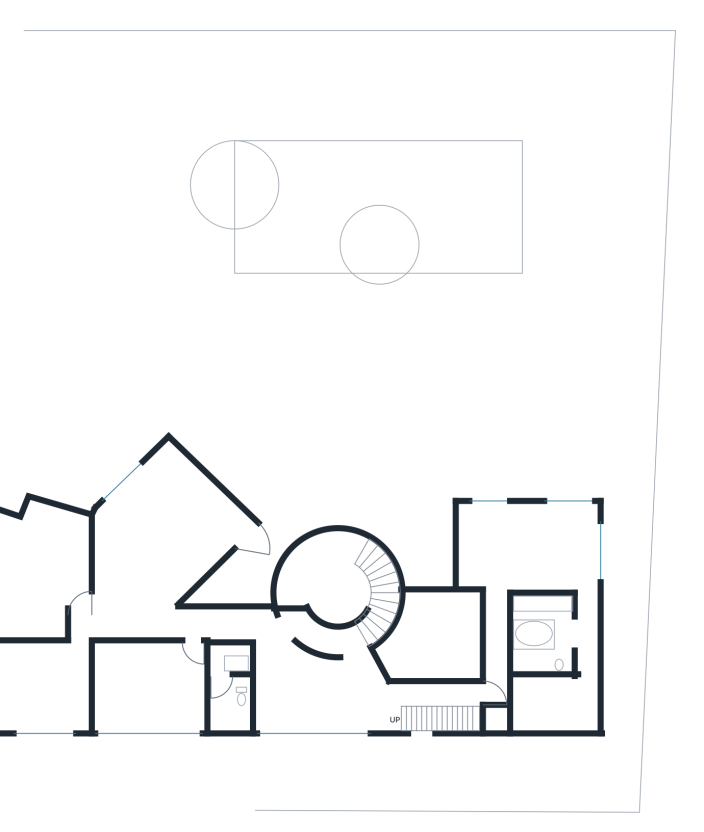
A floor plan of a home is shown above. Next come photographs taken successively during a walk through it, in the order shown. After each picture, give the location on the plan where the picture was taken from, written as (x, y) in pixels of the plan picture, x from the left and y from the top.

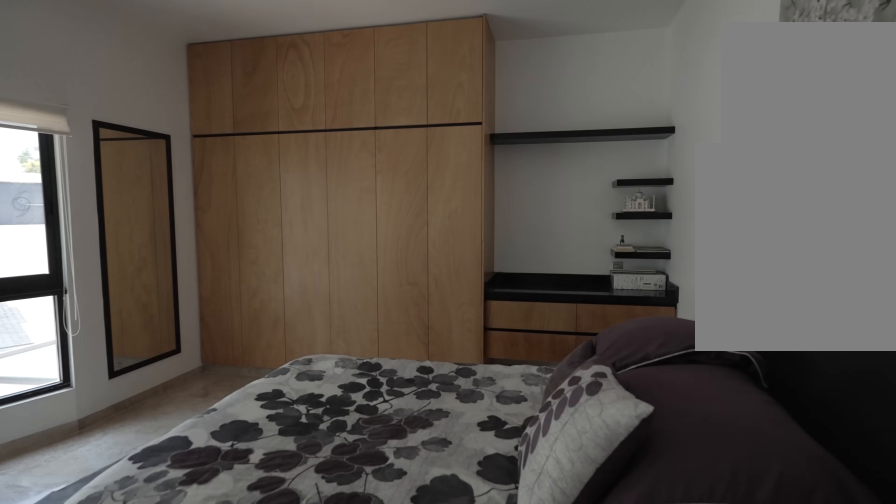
(194, 658)
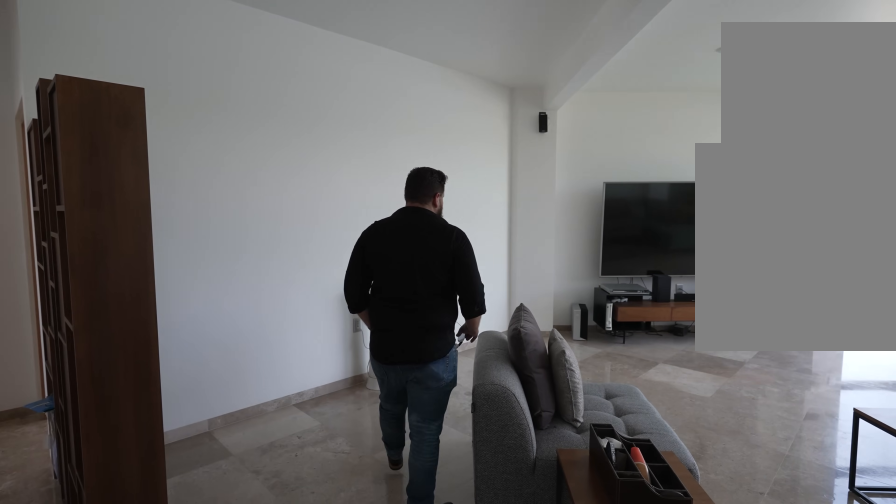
(177, 625)
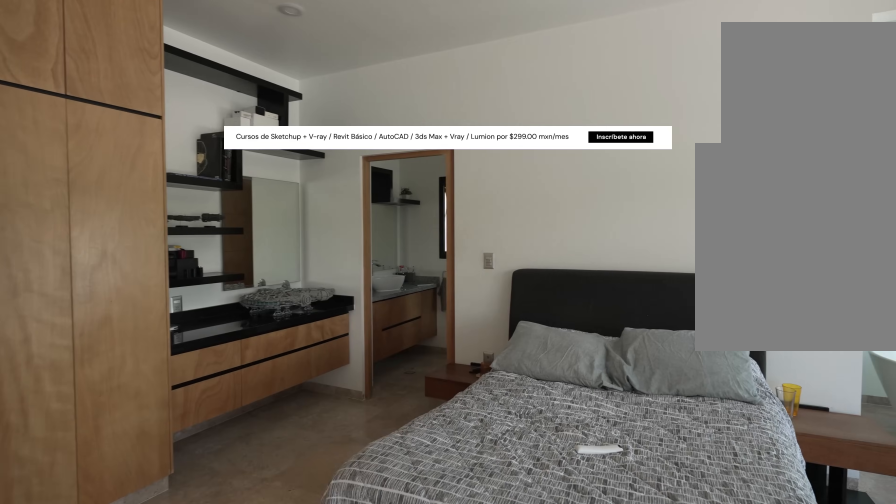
(12, 536)
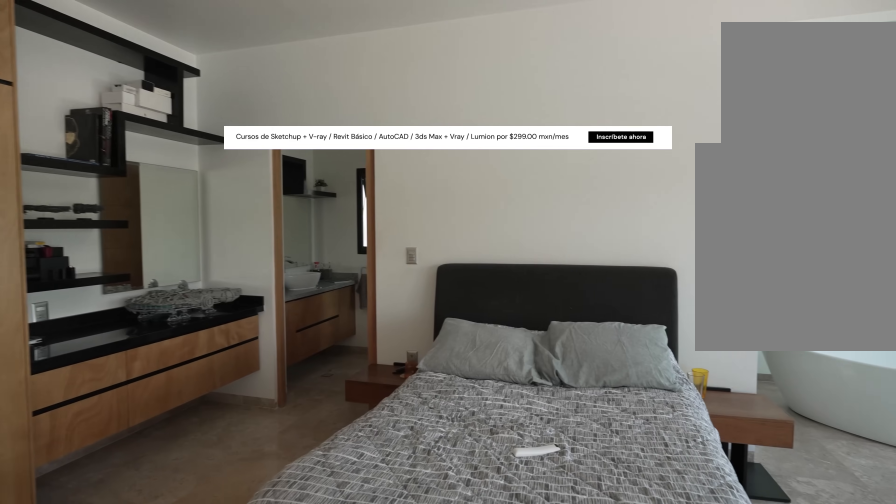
(10, 536)
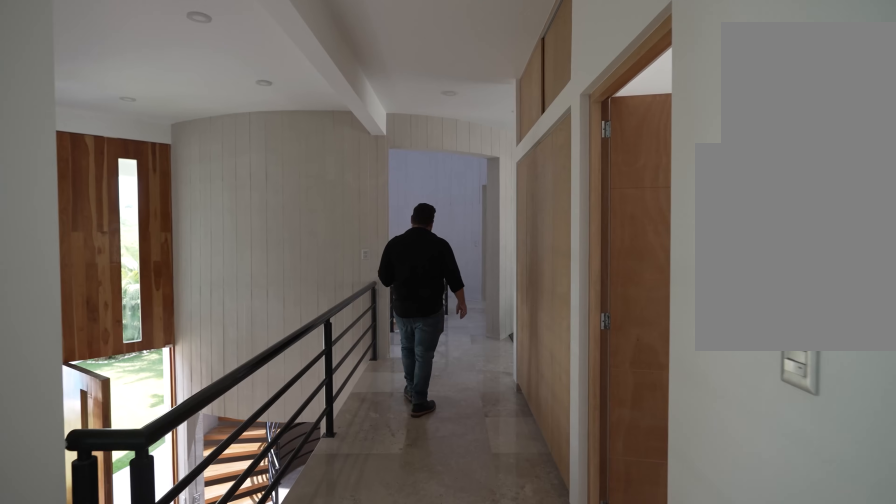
(223, 627)
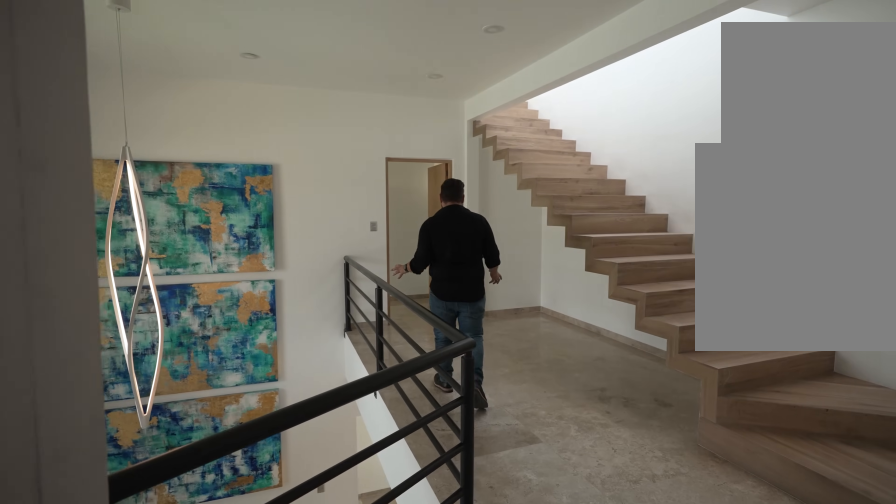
(295, 627)
